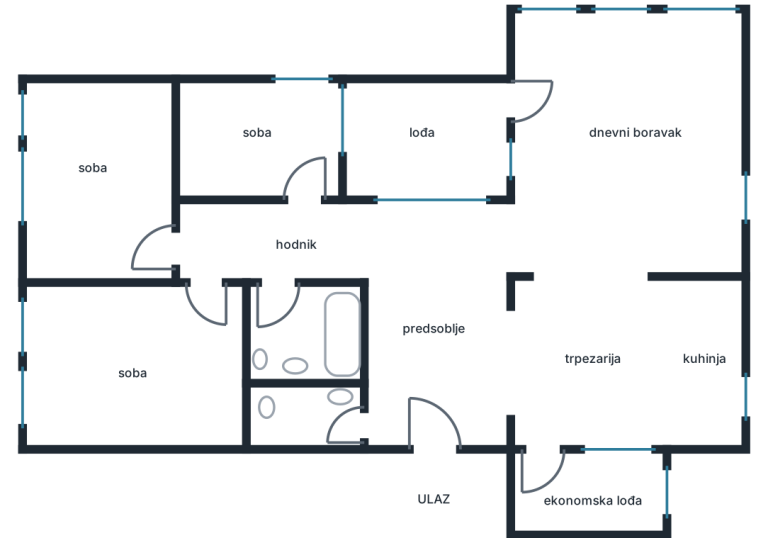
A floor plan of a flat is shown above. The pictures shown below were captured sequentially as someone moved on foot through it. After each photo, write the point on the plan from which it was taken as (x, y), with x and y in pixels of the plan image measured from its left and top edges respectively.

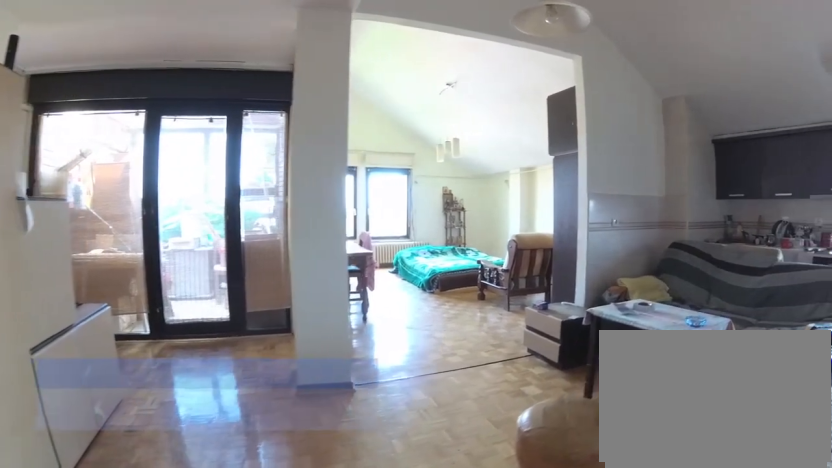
(420, 439)
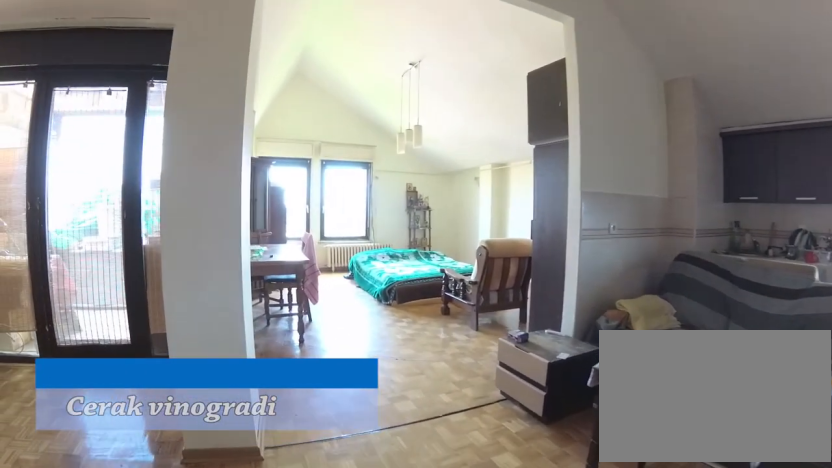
(491, 392)
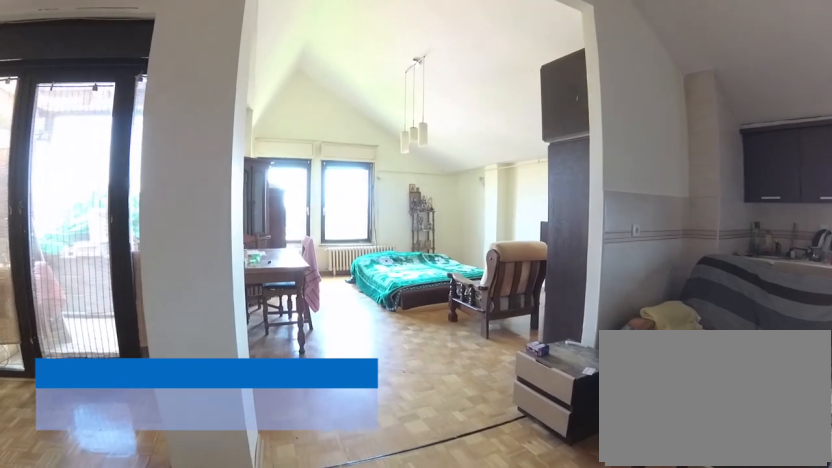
(501, 385)
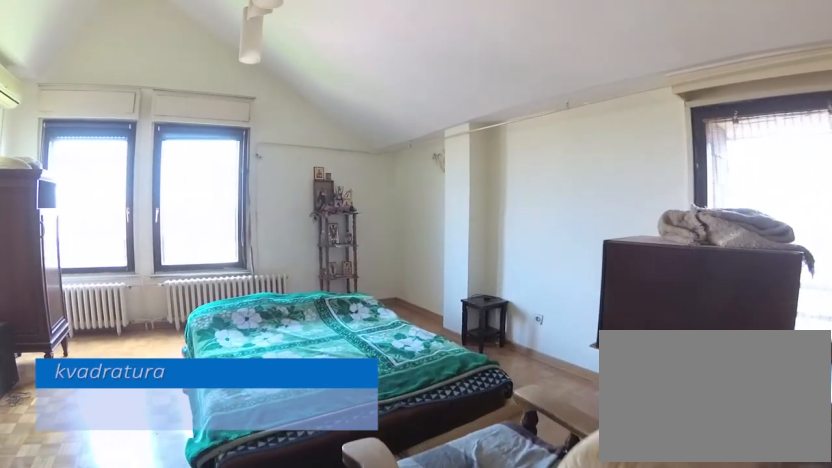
(619, 254)
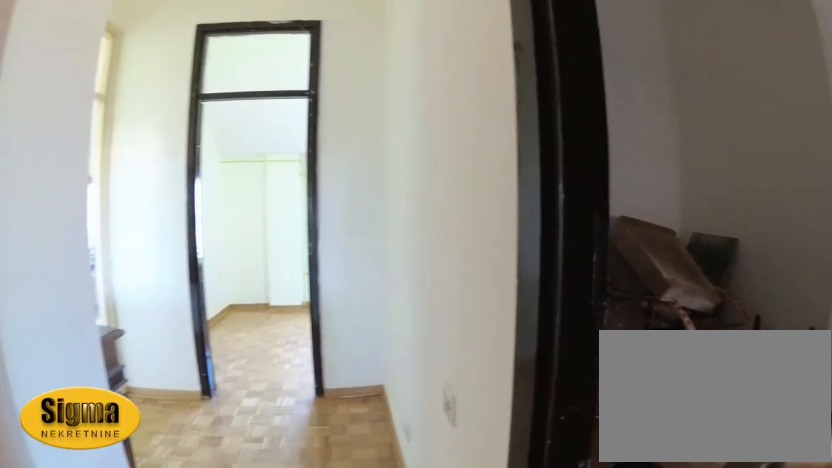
(348, 233)
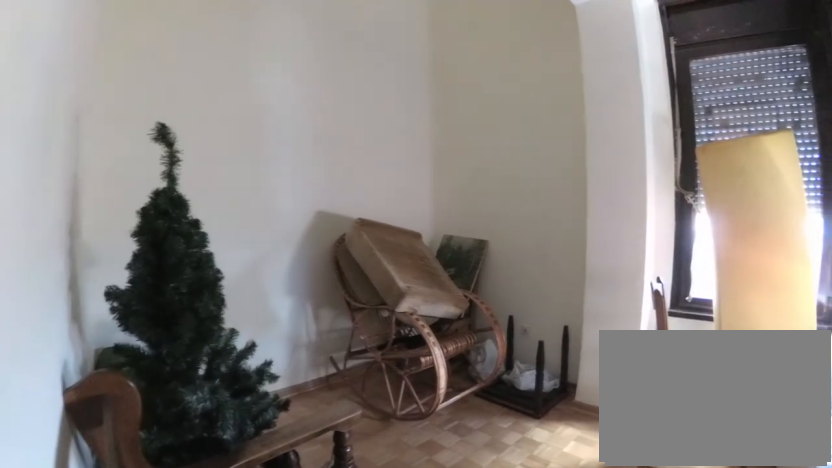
(342, 223)
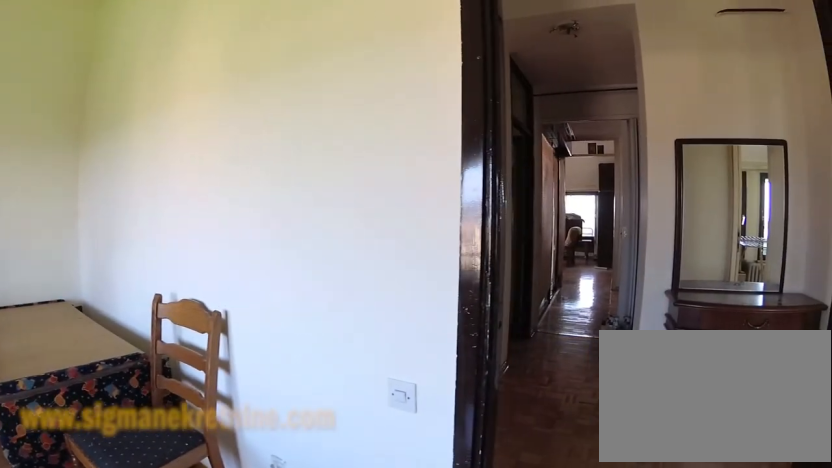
(55, 244)
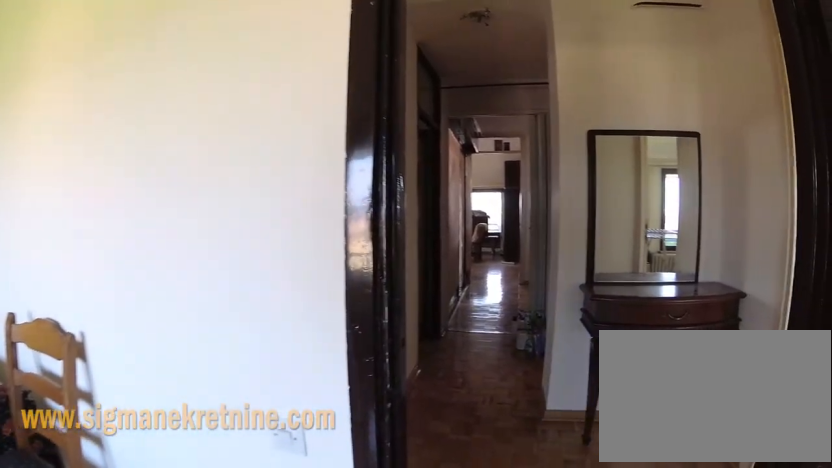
(65, 243)
